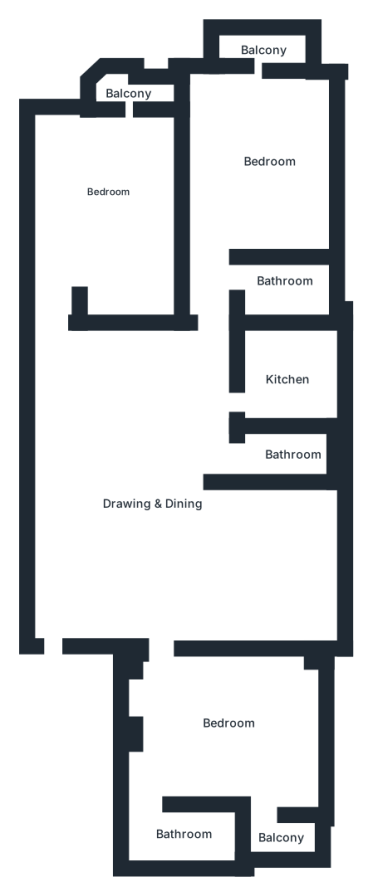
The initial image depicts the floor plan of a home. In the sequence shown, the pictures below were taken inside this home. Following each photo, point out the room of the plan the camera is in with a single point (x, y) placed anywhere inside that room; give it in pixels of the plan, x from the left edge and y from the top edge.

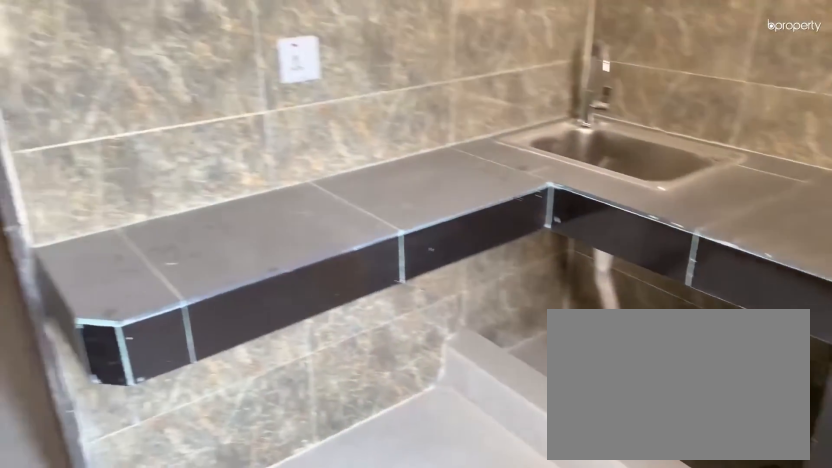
(291, 382)
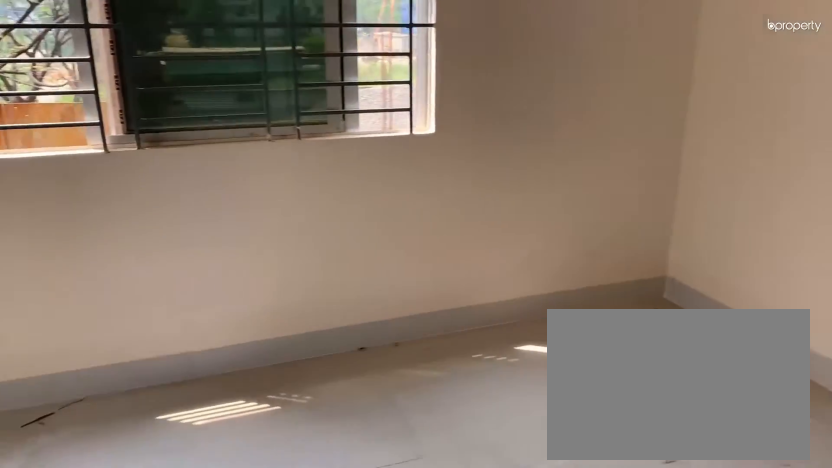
(259, 141)
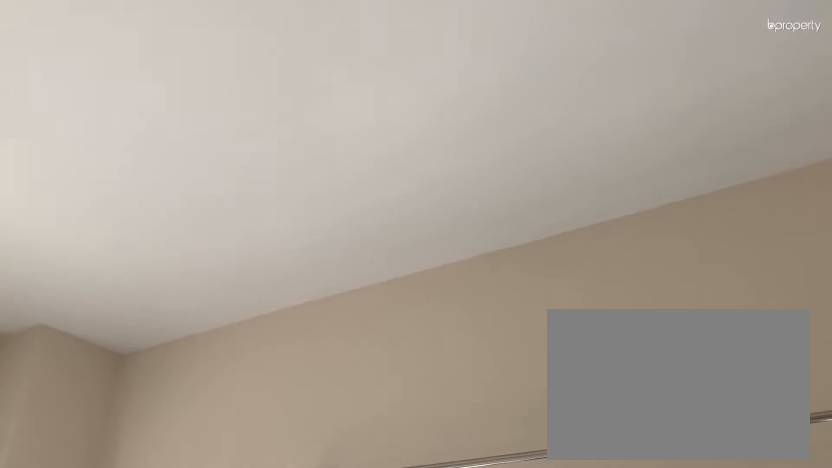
(259, 141)
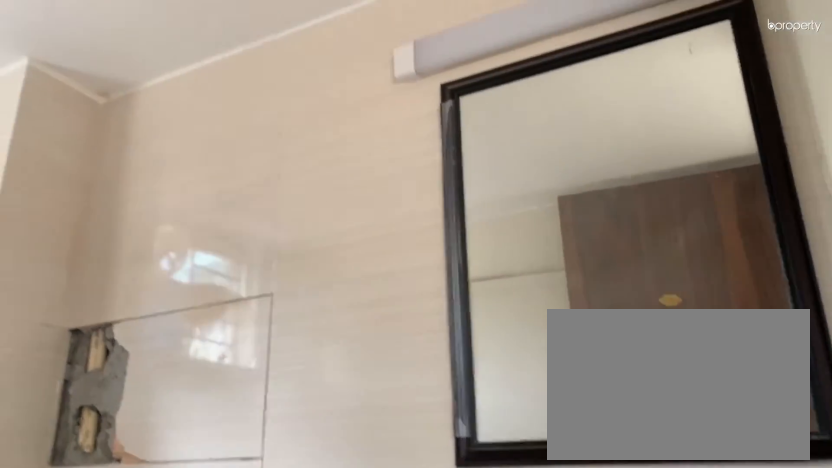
(281, 289)
